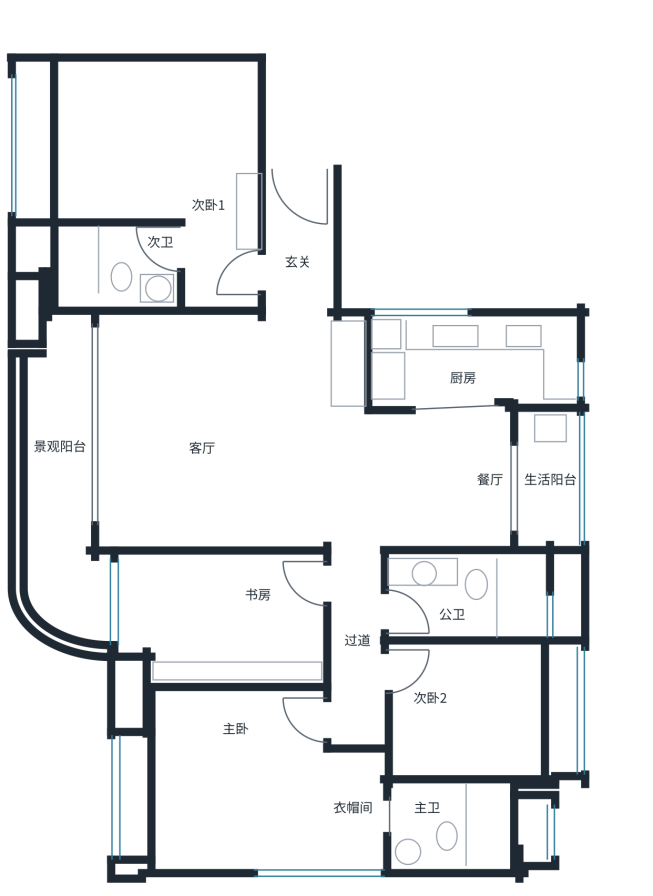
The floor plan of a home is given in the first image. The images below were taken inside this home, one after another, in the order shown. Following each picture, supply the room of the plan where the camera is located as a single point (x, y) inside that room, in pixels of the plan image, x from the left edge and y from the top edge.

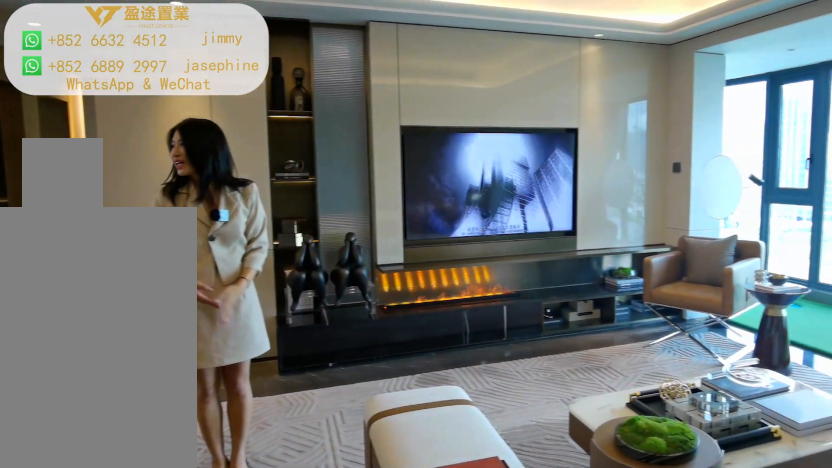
(215, 439)
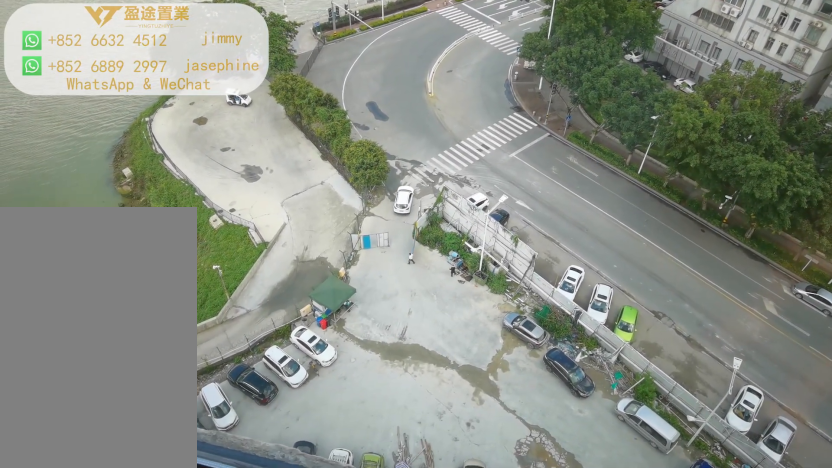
(54, 486)
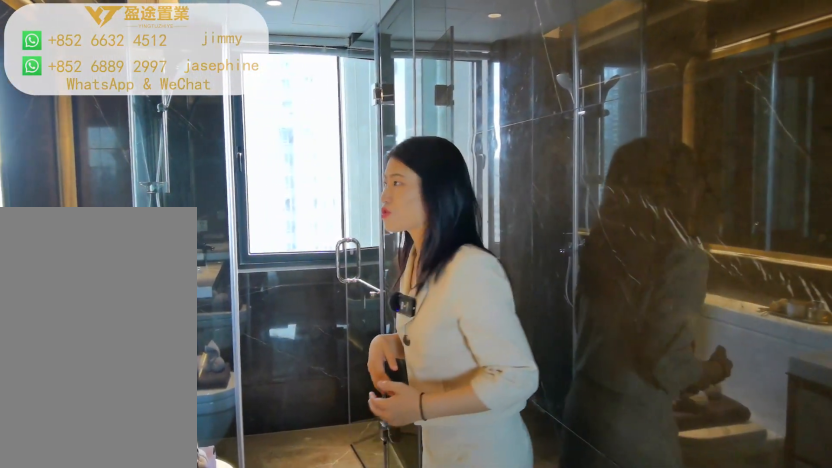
(467, 600)
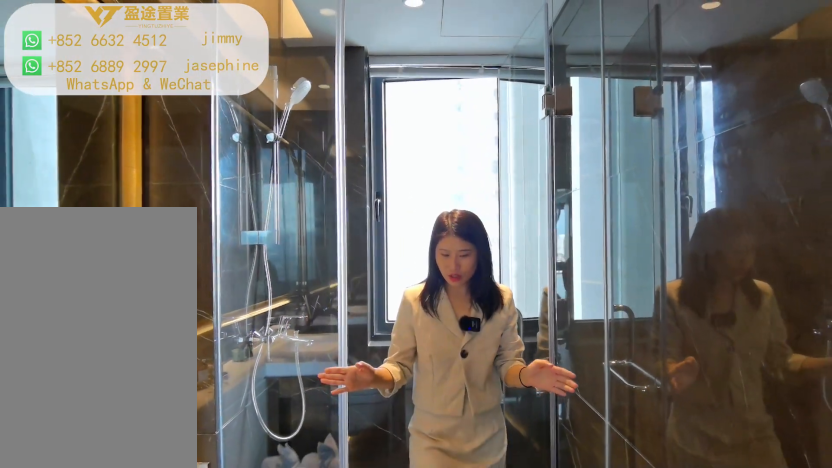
(467, 600)
